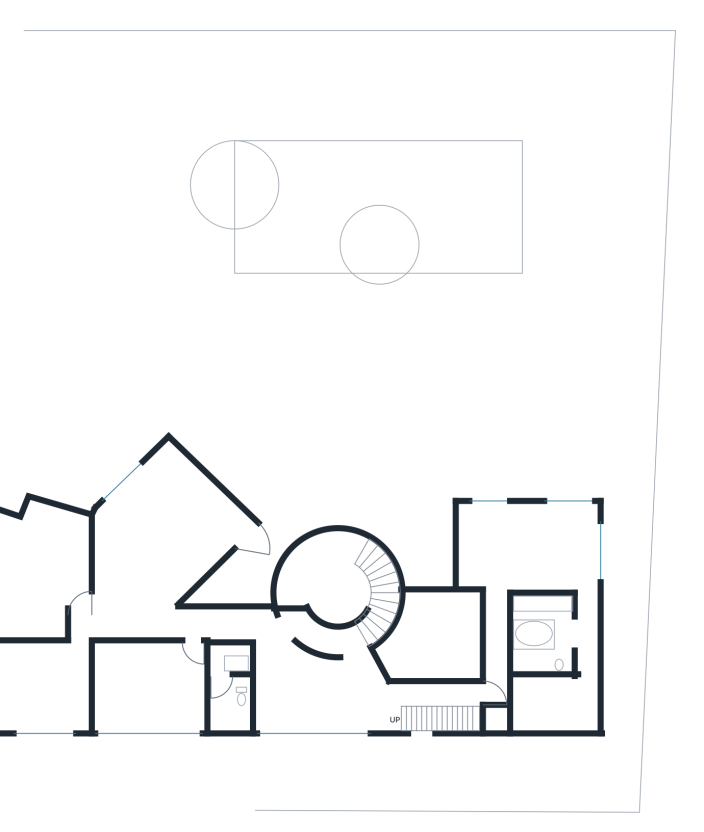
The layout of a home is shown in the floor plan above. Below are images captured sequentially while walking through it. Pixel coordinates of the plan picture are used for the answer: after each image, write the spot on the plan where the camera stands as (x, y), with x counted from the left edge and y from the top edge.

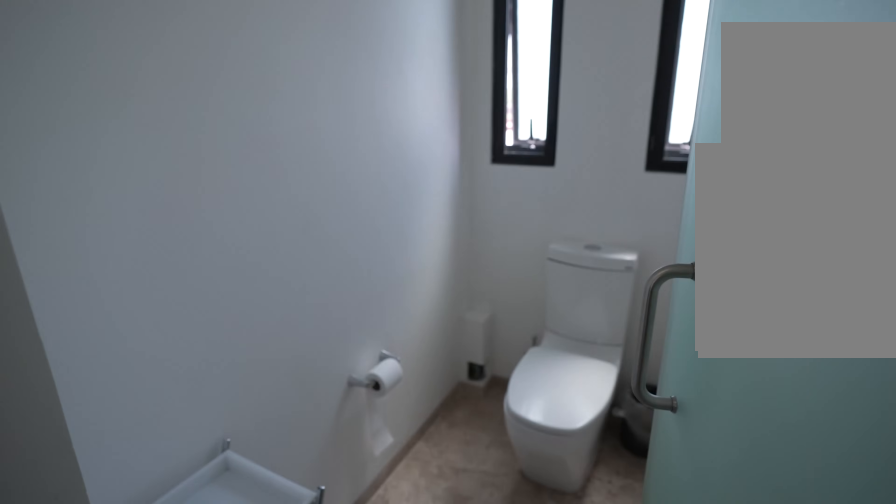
(560, 644)
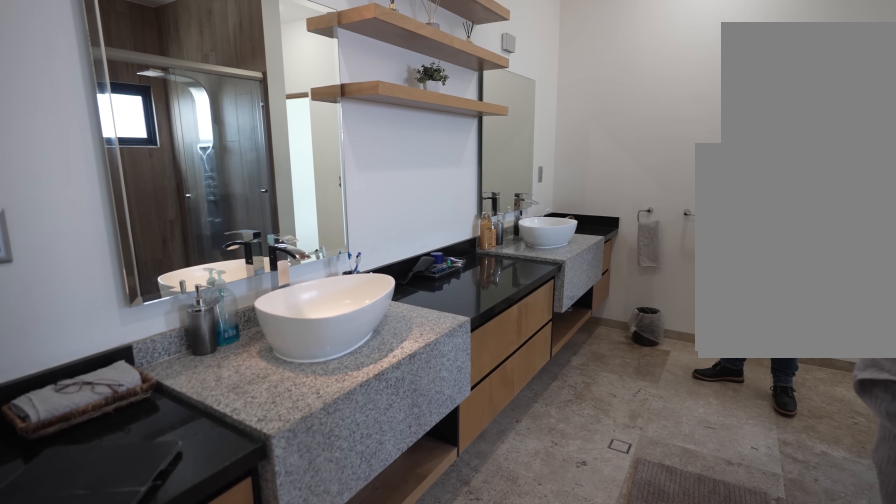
(567, 632)
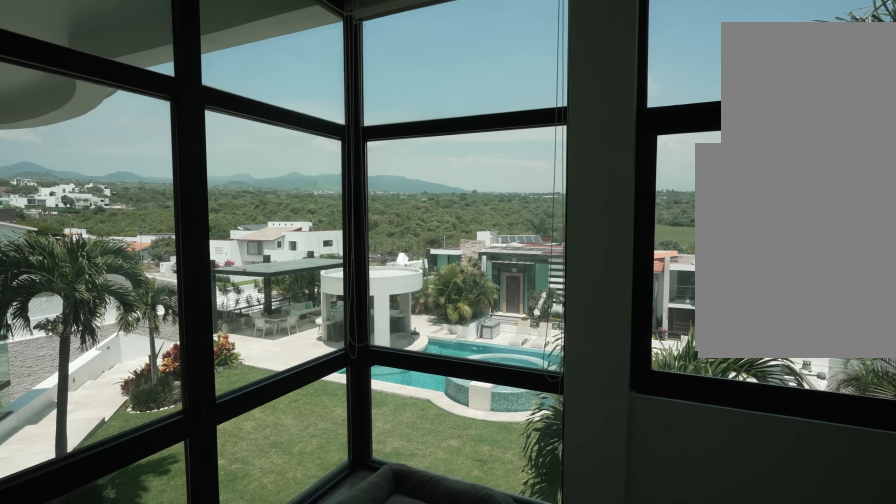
(516, 520)
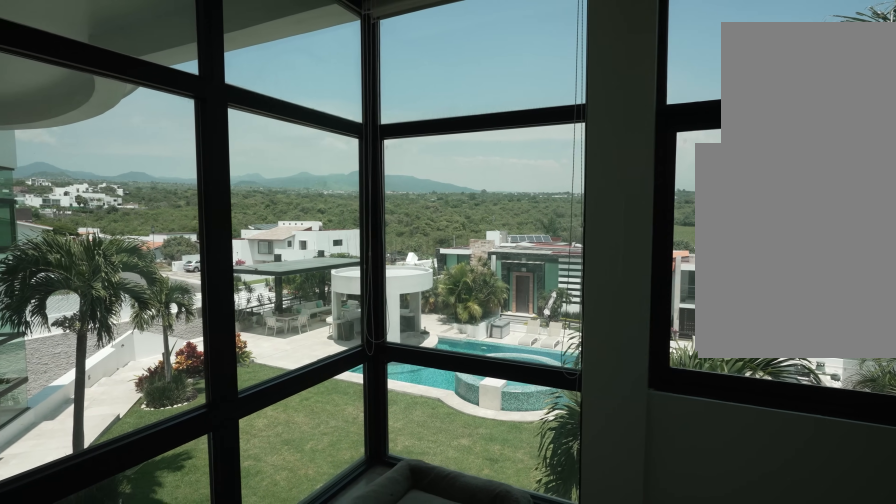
(516, 520)
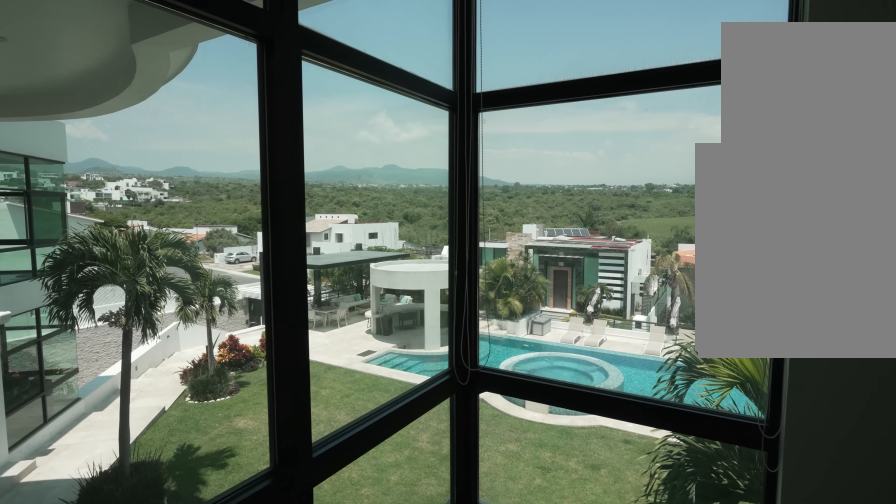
(516, 520)
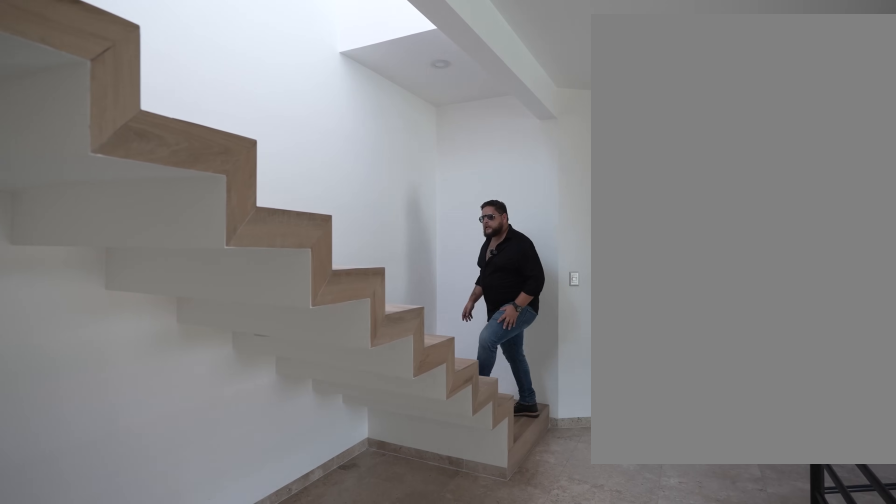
(456, 691)
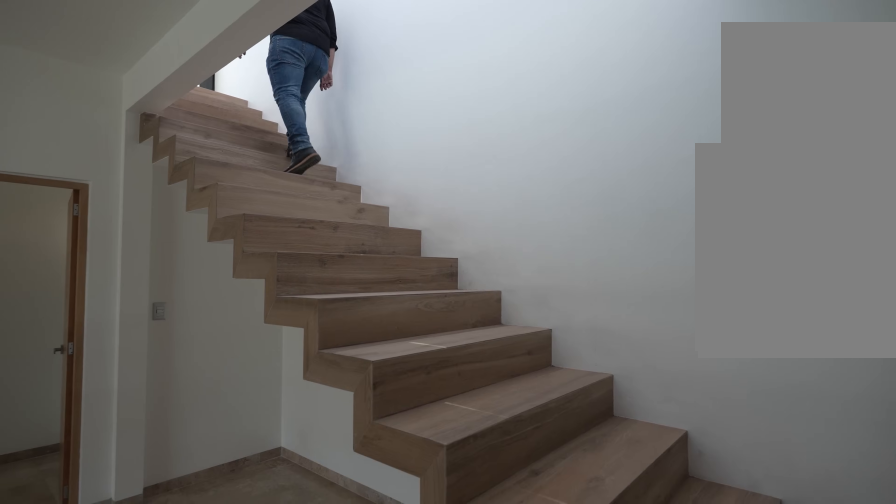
(397, 699)
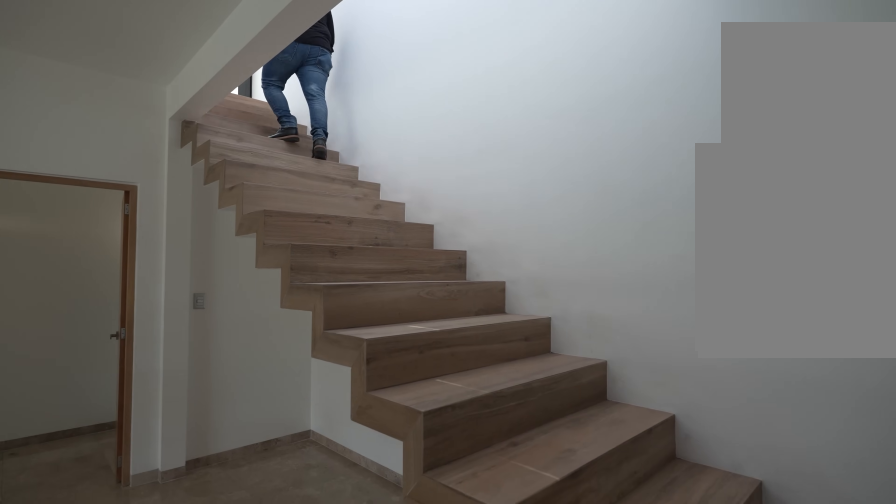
(396, 701)
